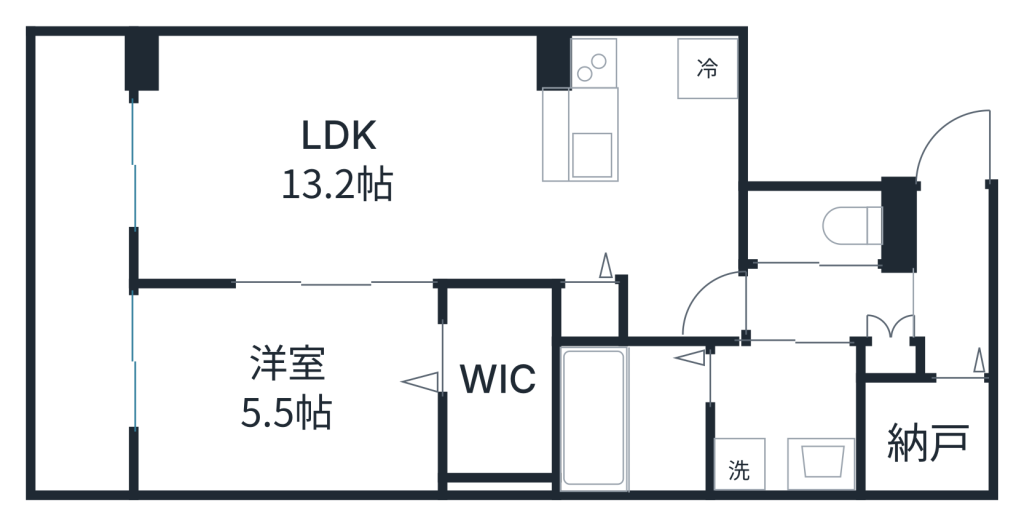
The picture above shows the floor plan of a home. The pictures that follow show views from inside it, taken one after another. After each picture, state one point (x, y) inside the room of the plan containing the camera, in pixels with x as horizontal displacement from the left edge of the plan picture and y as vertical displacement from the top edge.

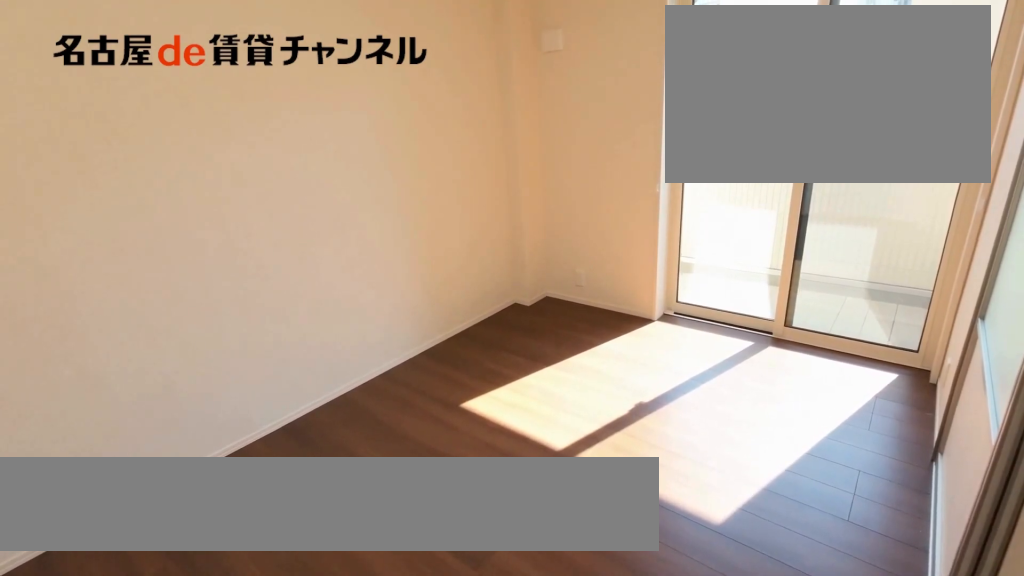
(282, 386)
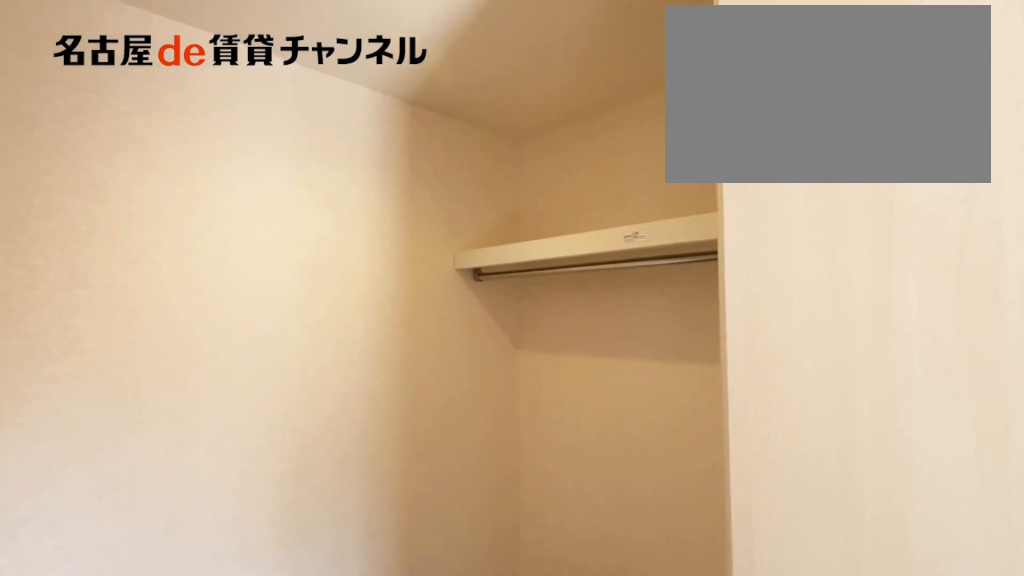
(494, 384)
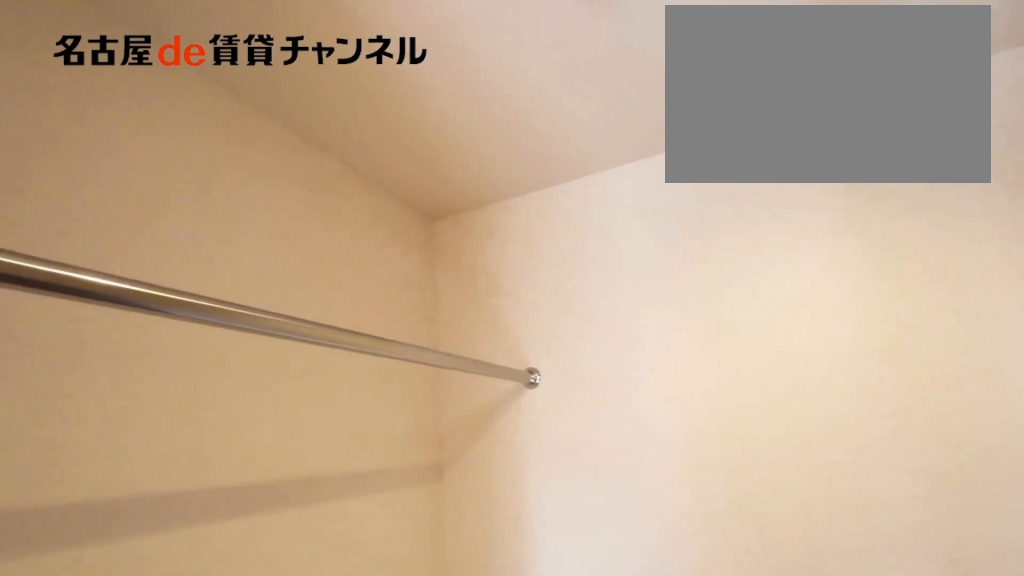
(494, 384)
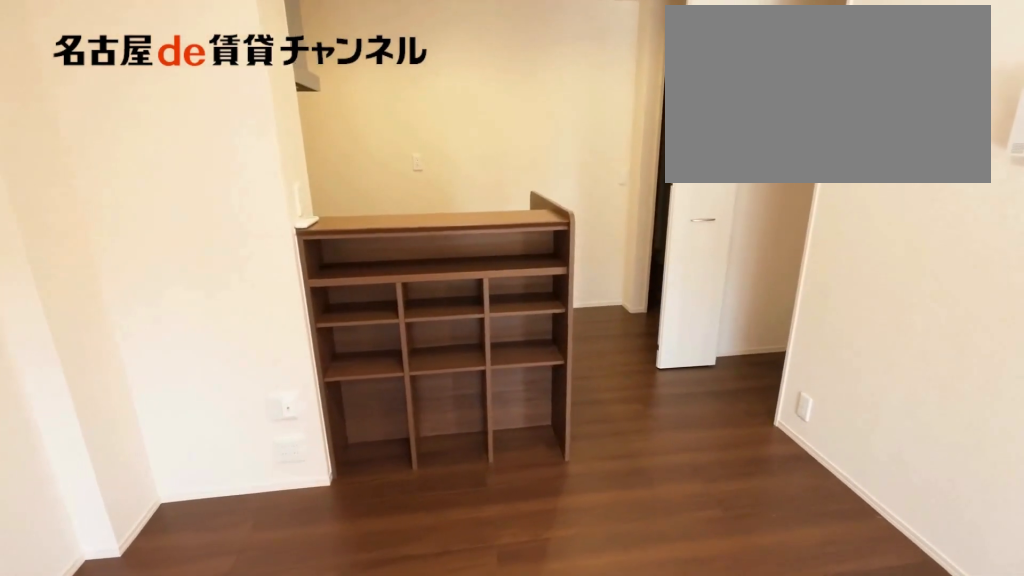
(388, 170)
